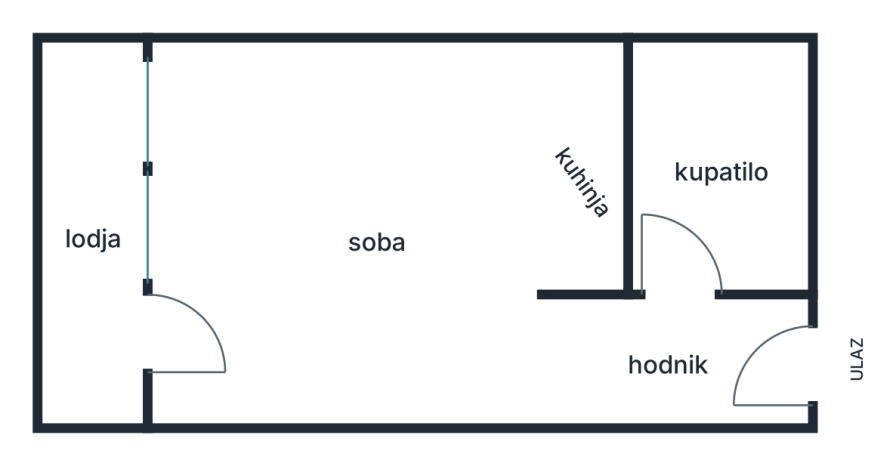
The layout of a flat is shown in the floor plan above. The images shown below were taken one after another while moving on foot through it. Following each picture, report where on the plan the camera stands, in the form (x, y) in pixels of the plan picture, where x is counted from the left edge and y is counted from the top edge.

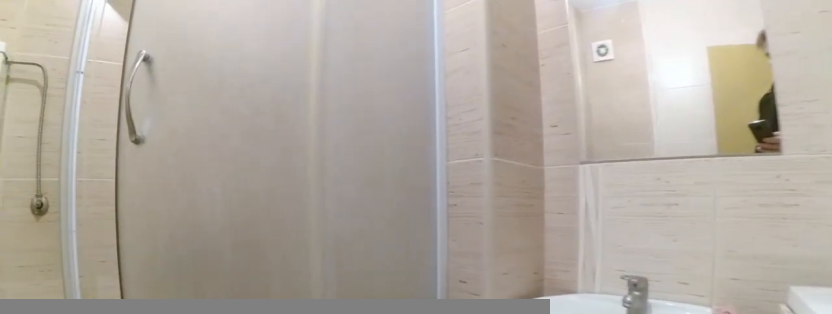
(726, 210)
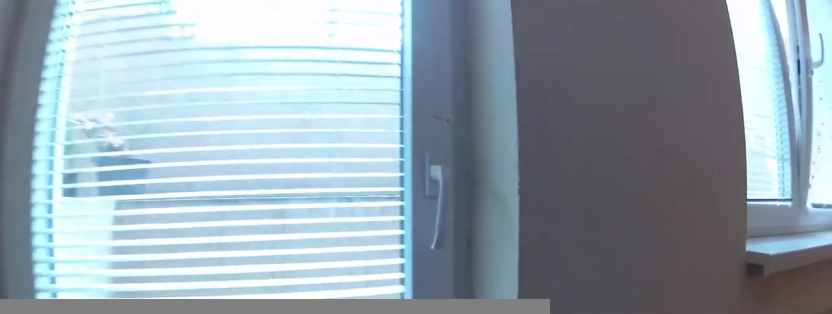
(205, 337)
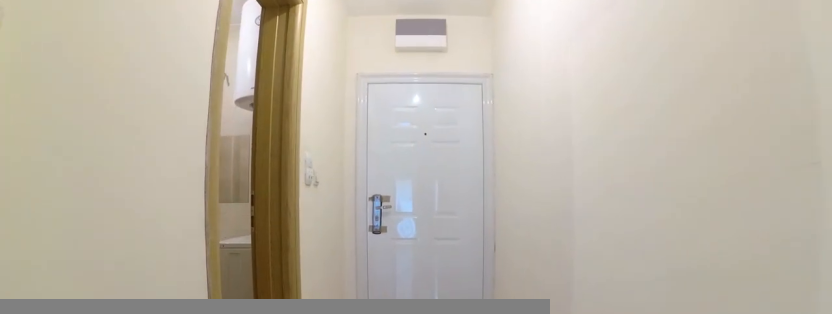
(566, 351)
